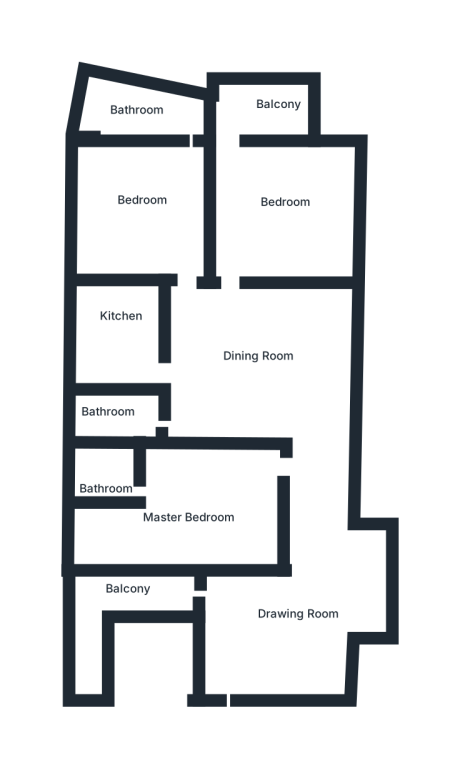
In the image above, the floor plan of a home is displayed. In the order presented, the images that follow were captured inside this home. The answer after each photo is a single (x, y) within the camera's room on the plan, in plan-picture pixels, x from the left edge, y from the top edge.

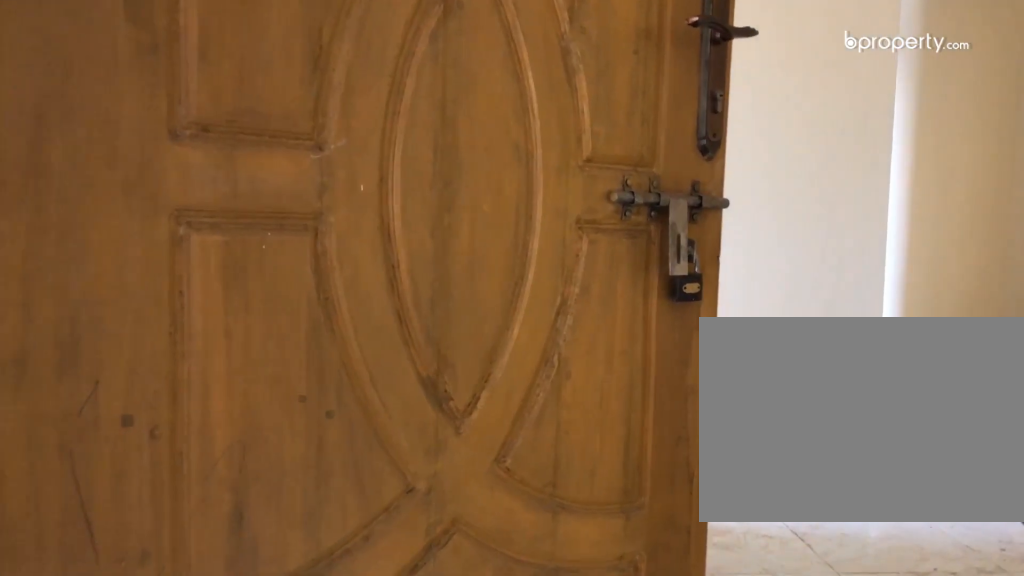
(287, 633)
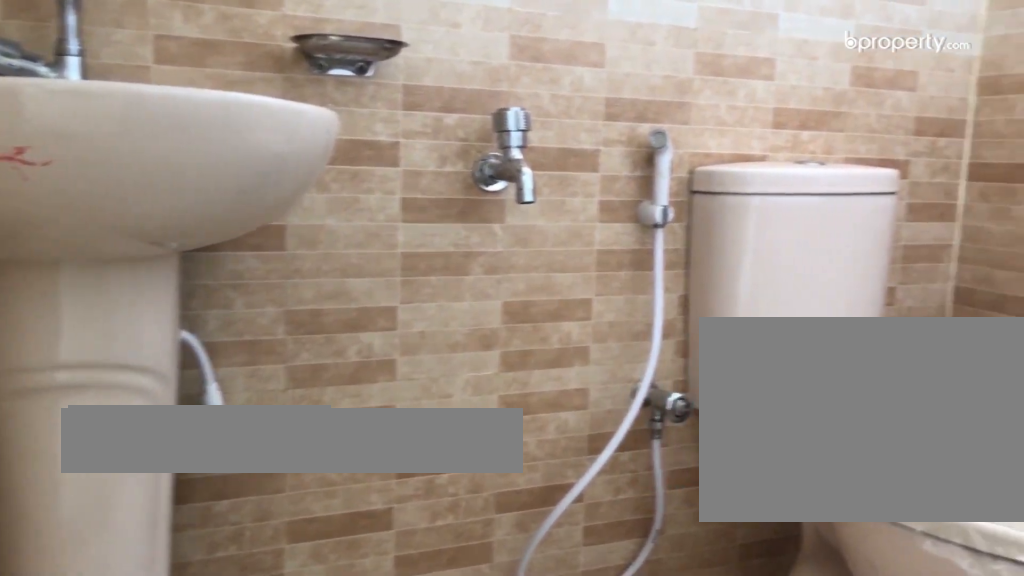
(110, 472)
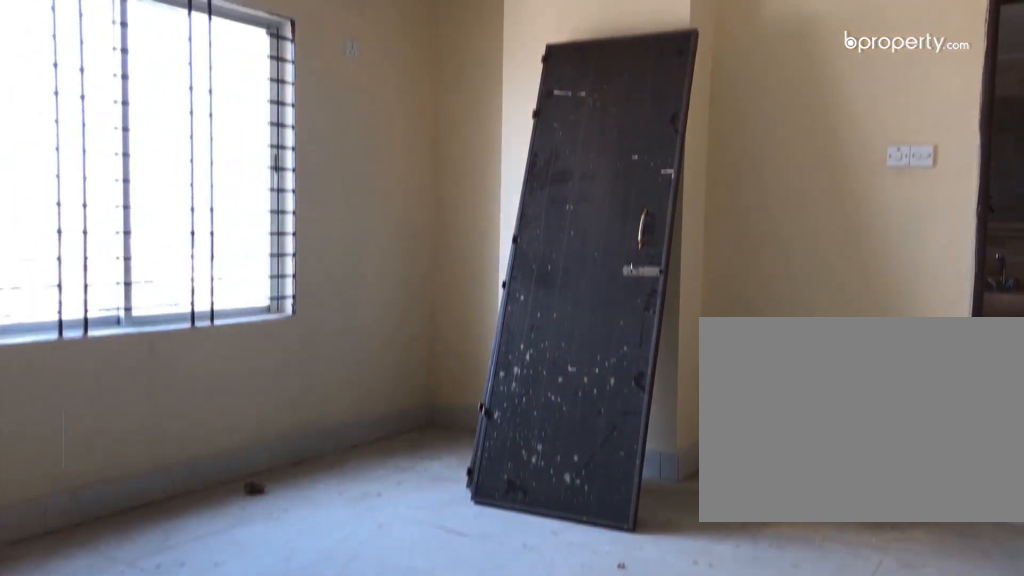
(177, 171)
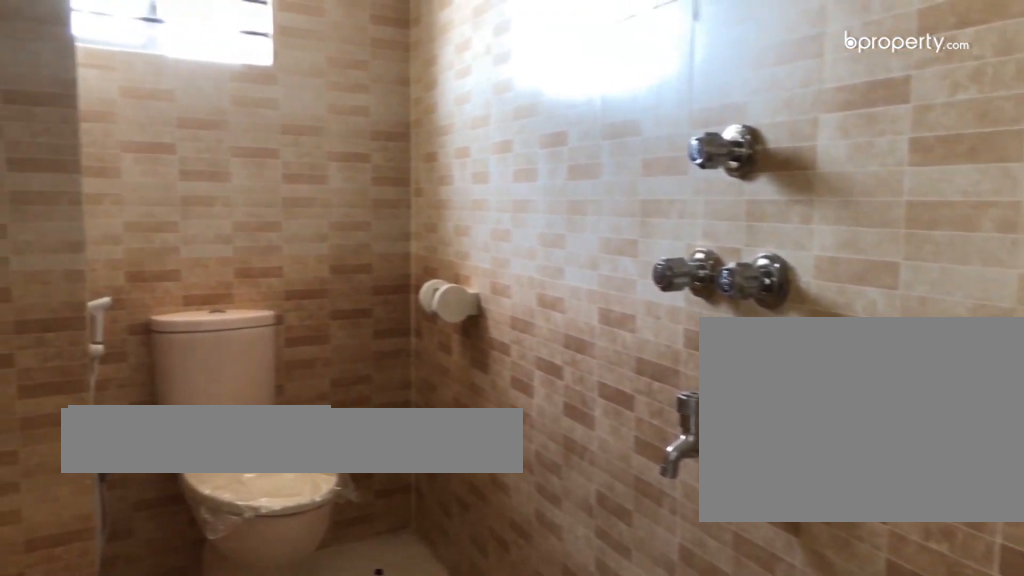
(148, 116)
